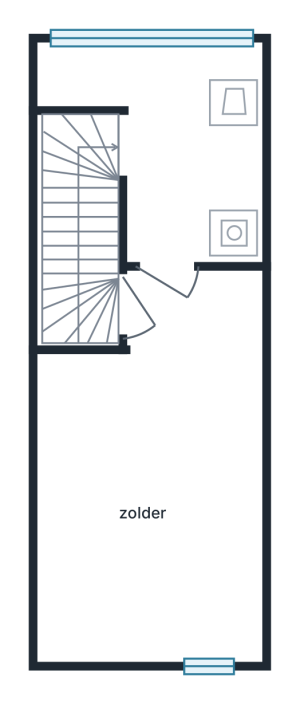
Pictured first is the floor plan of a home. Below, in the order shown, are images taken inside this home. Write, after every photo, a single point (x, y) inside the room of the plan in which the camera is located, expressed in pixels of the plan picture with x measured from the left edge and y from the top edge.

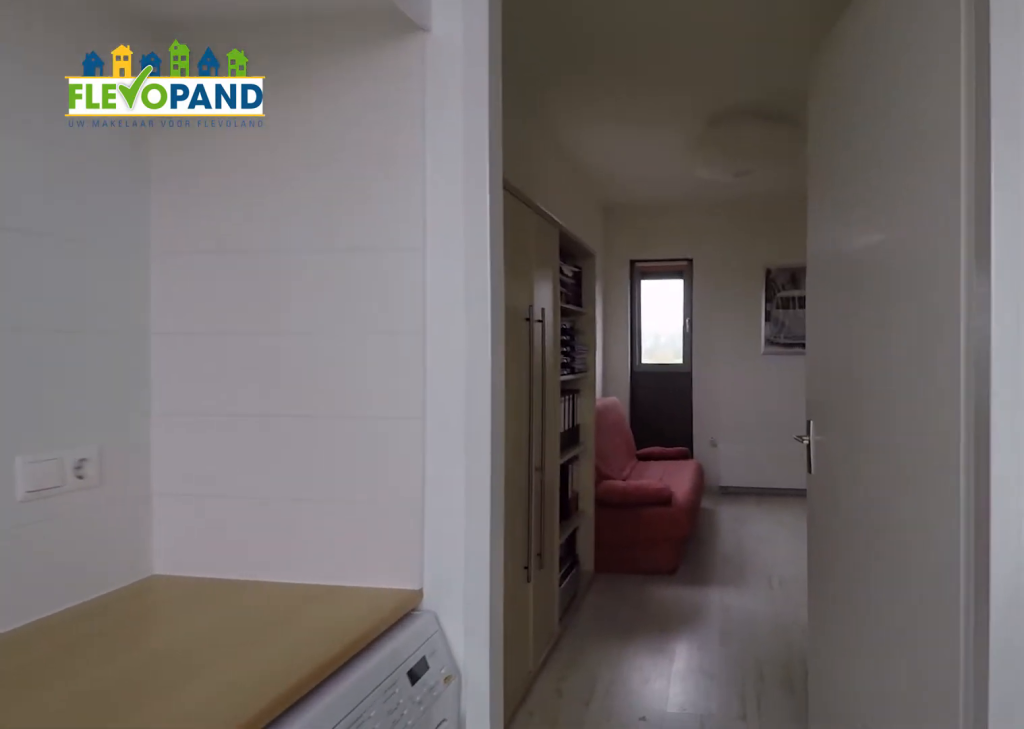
(164, 131)
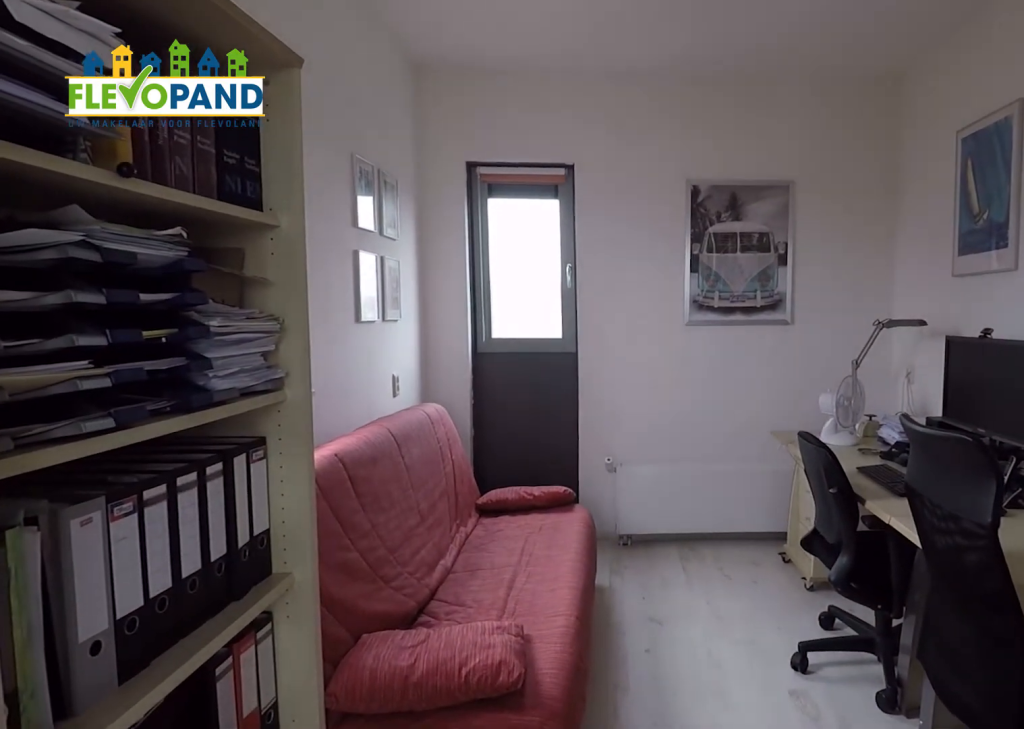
(147, 541)
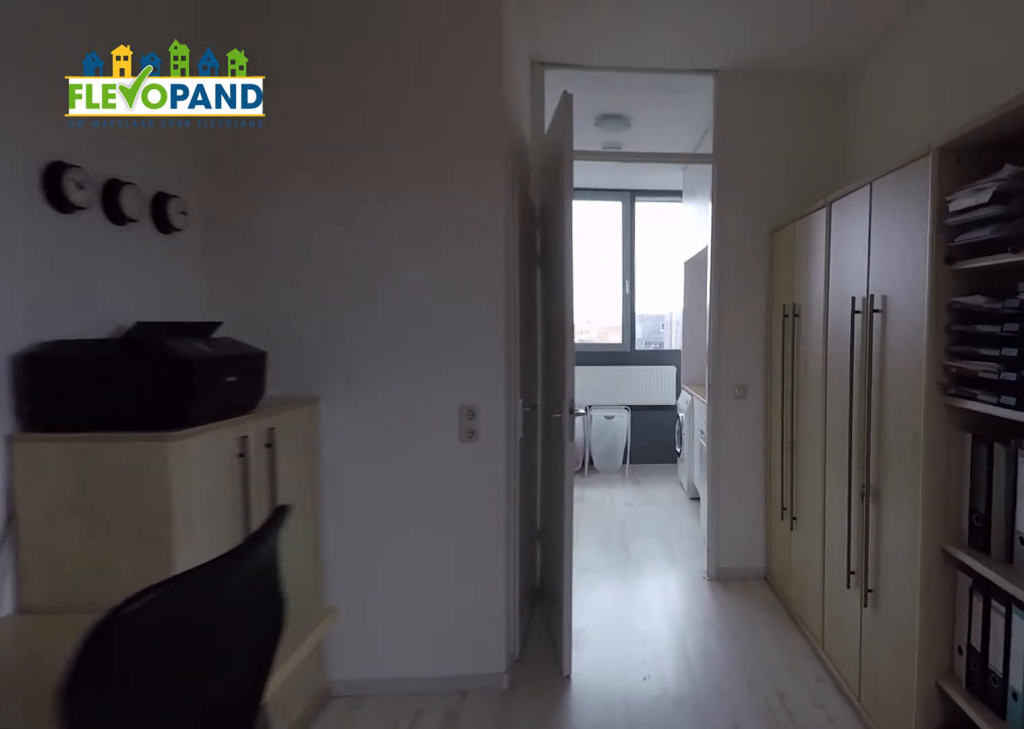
(147, 541)
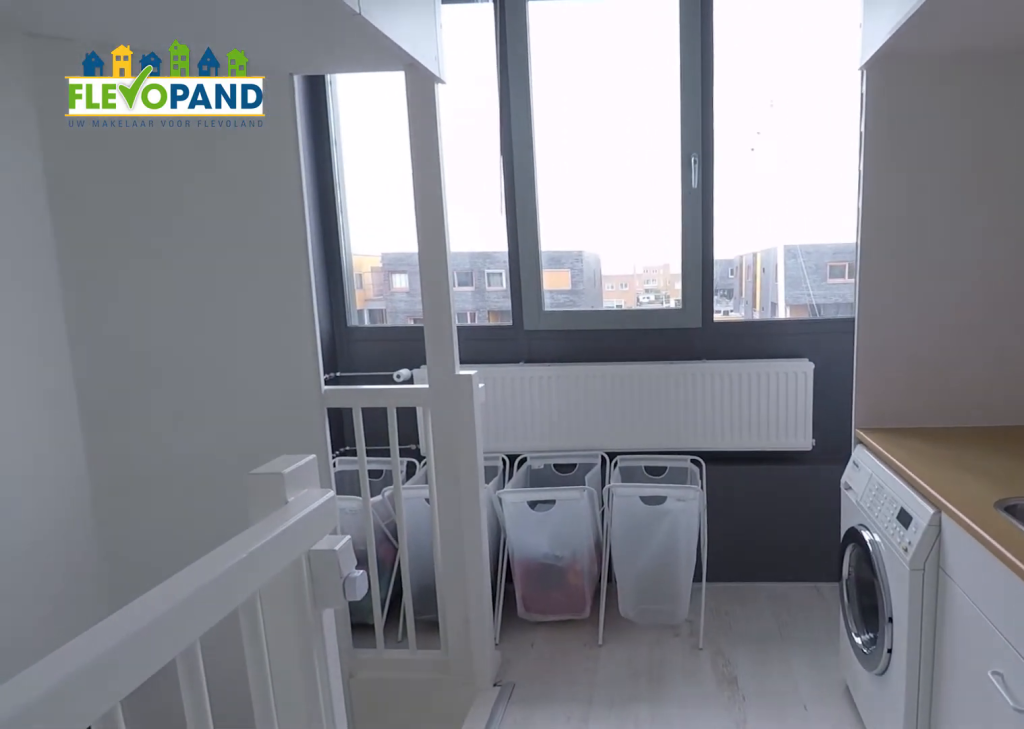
(163, 131)
